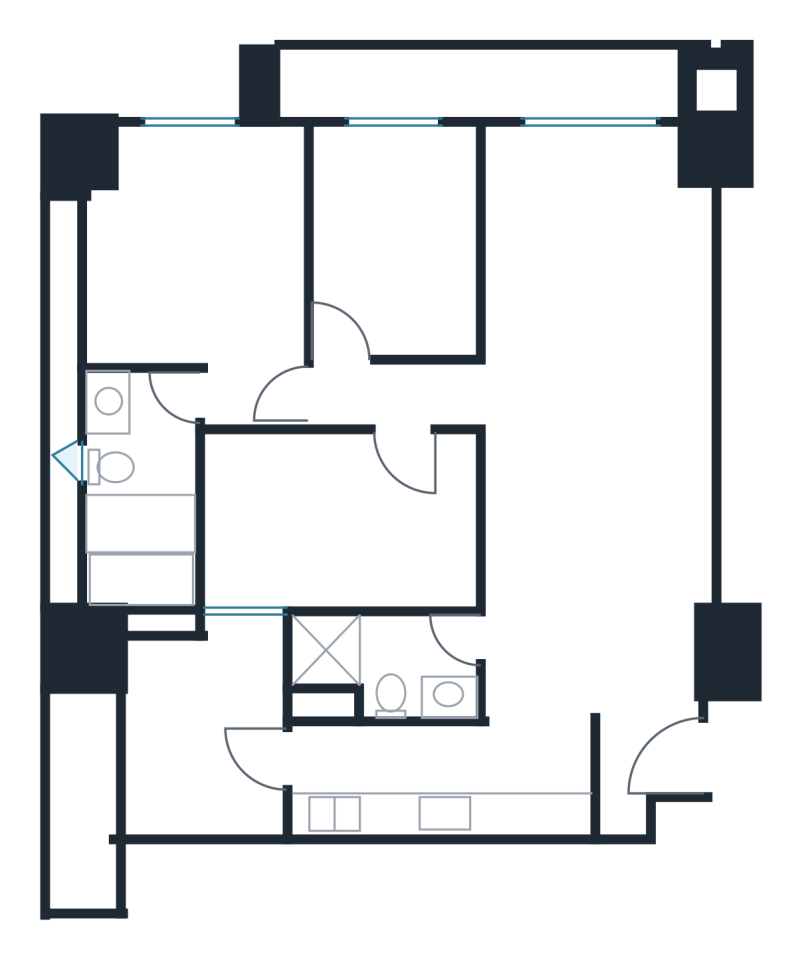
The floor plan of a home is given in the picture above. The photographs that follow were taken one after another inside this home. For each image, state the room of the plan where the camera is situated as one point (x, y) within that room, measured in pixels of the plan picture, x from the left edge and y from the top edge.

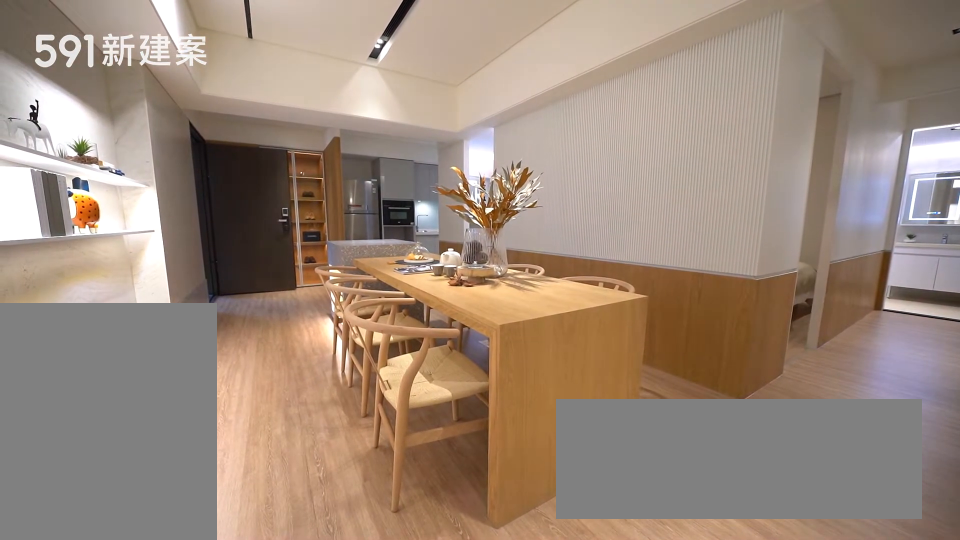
(597, 546)
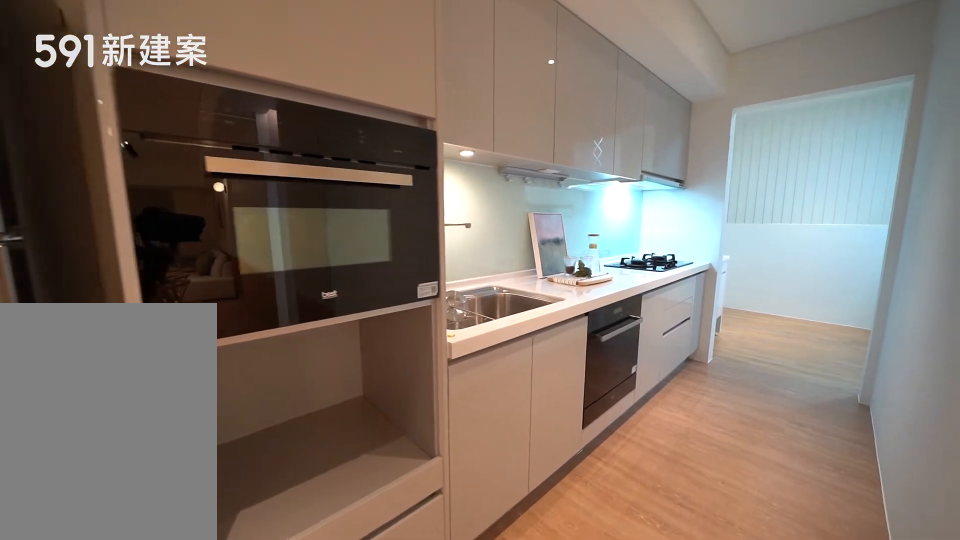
(442, 779)
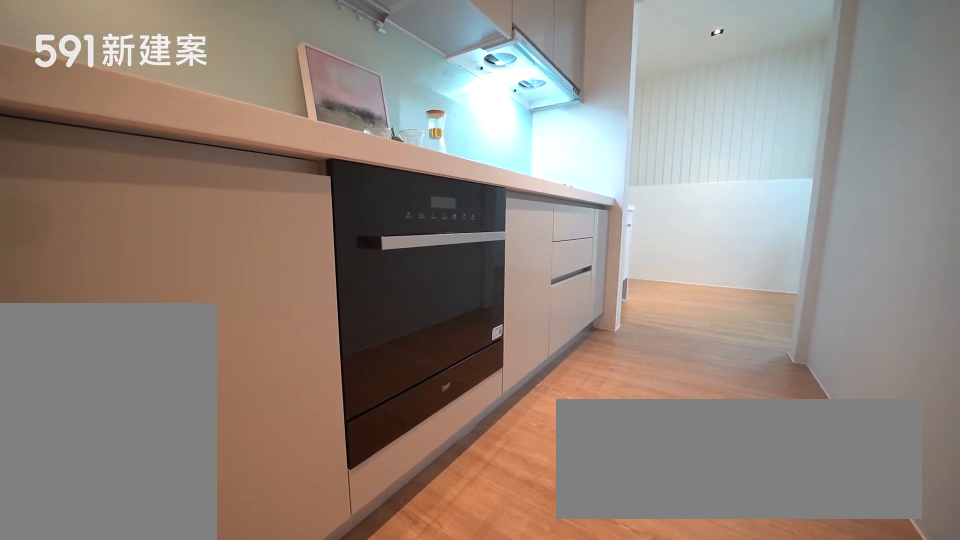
(442, 779)
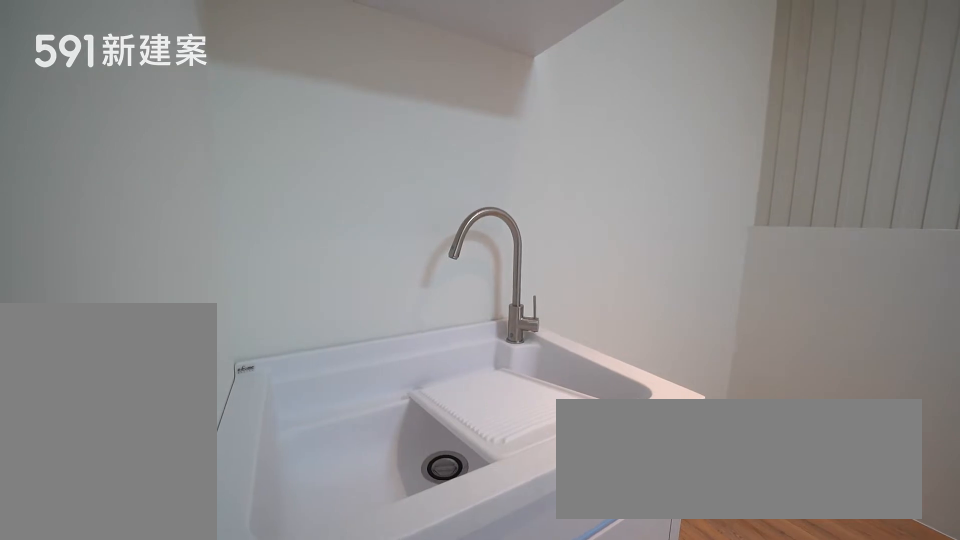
(204, 723)
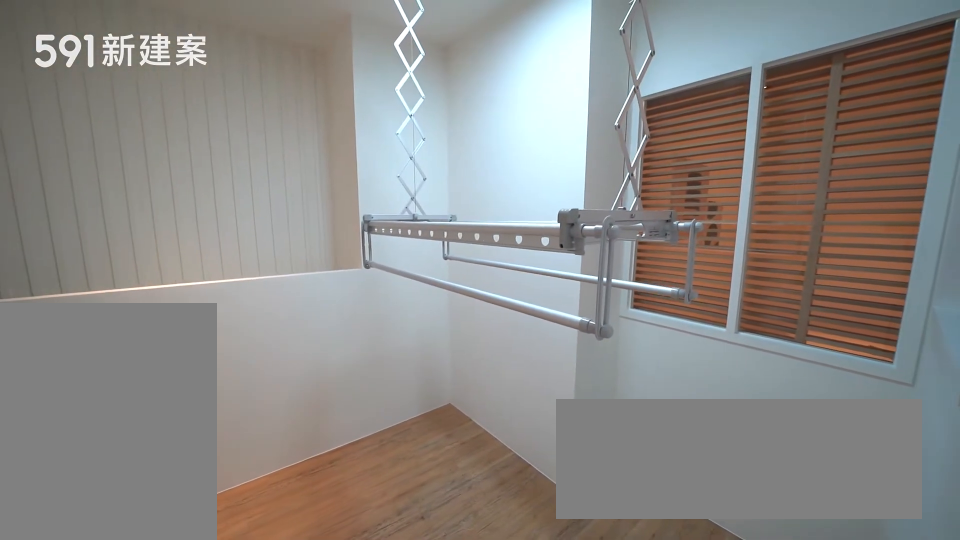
(204, 723)
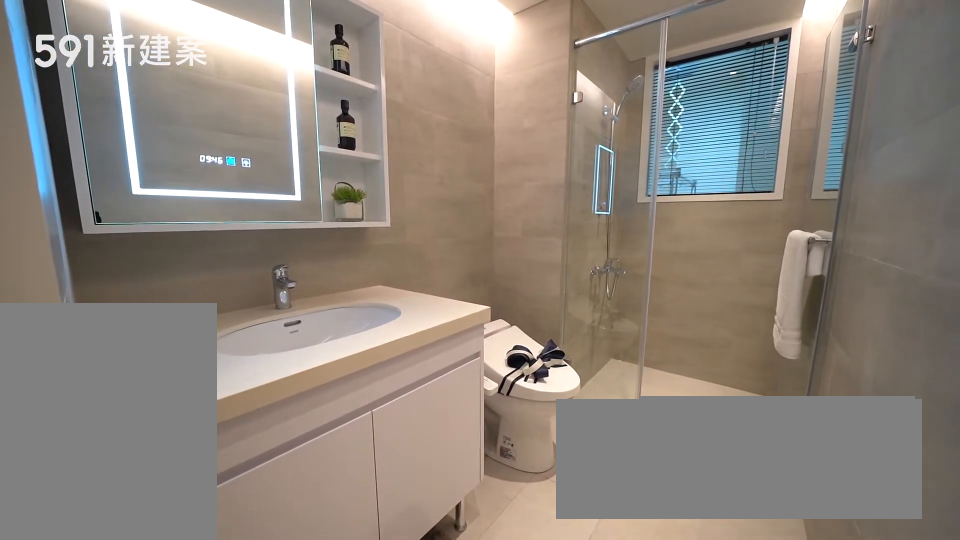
(388, 661)
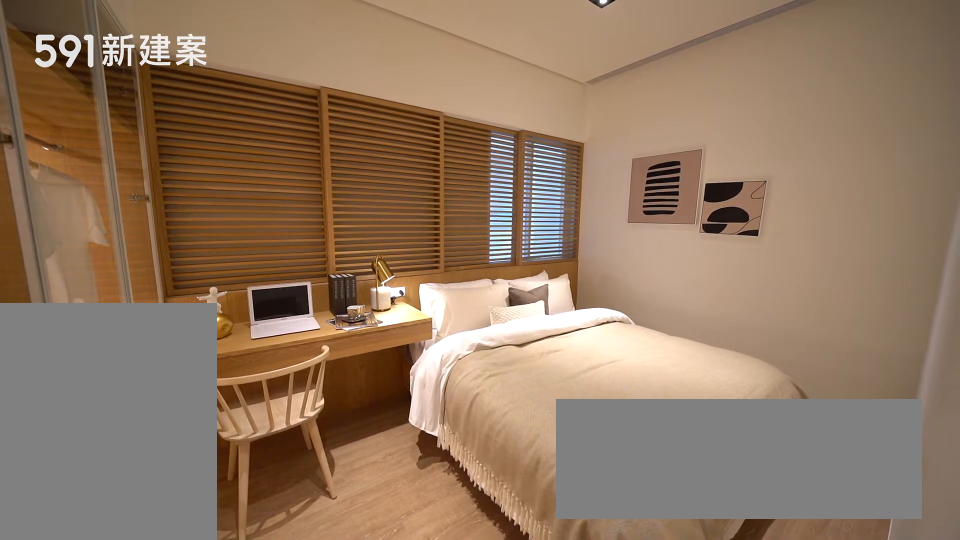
(341, 522)
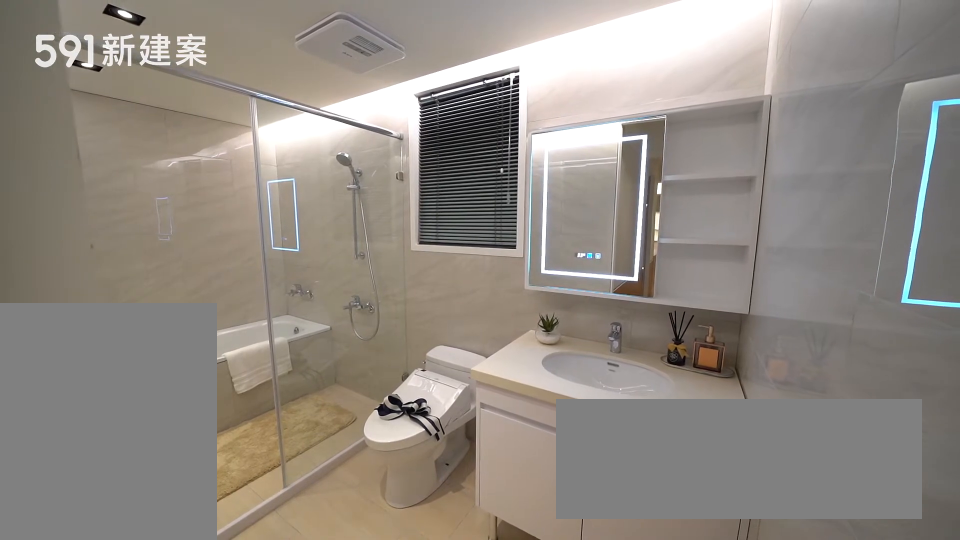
(143, 484)
